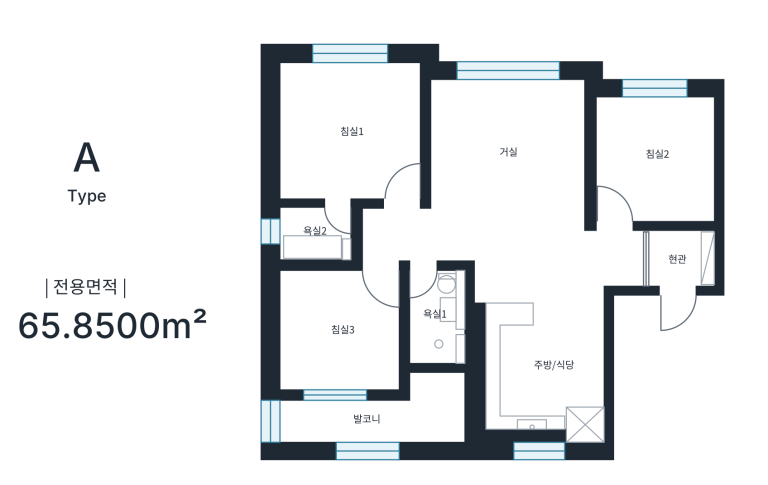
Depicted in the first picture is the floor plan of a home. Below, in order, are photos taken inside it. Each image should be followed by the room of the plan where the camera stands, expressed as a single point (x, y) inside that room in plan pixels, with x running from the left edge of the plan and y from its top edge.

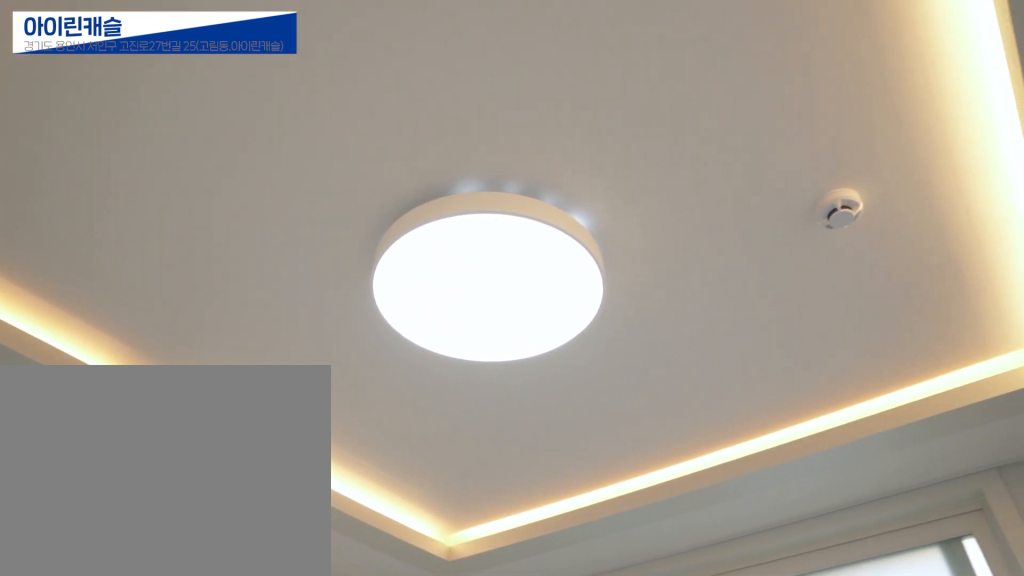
(345, 126)
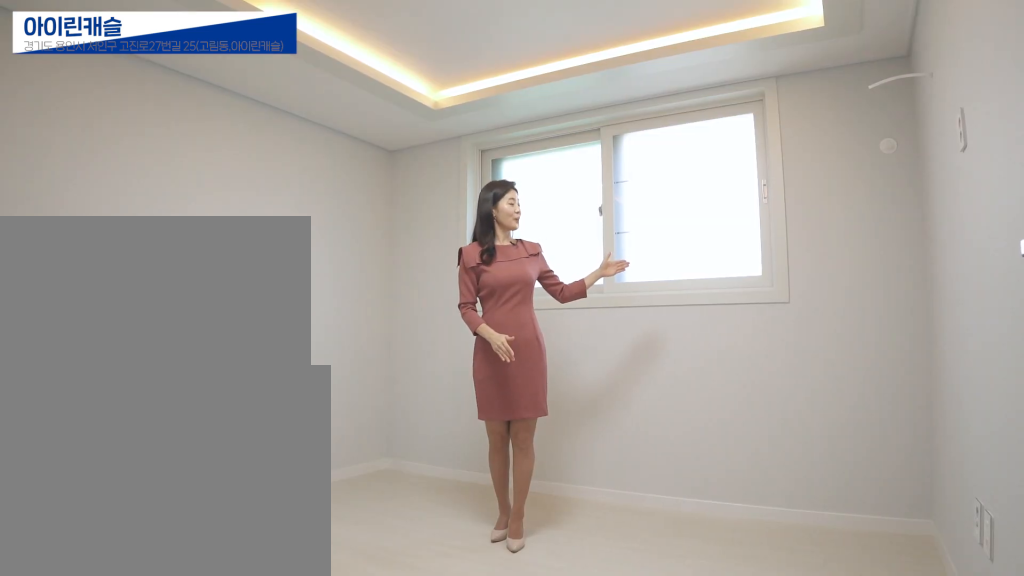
(345, 126)
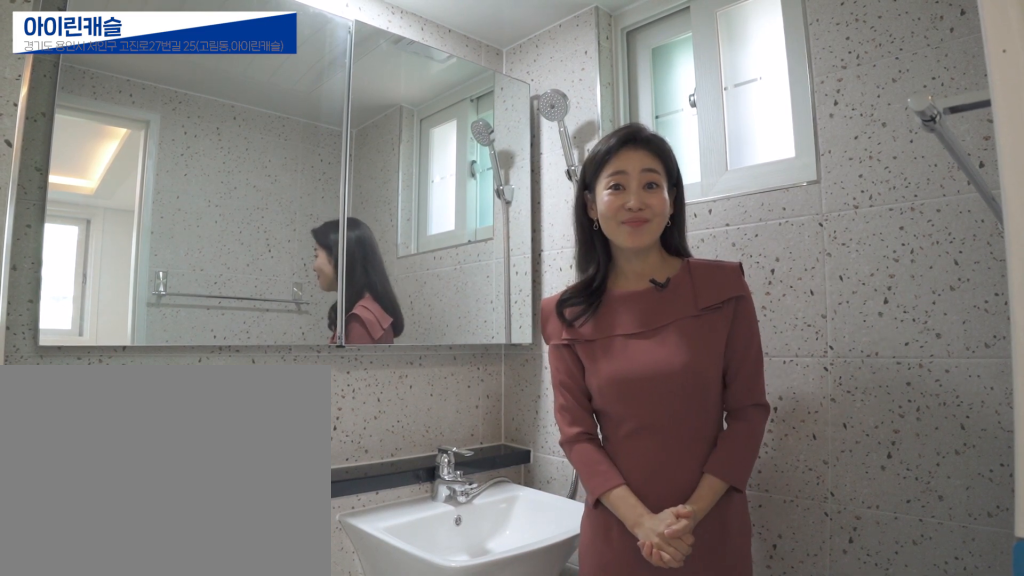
(310, 235)
